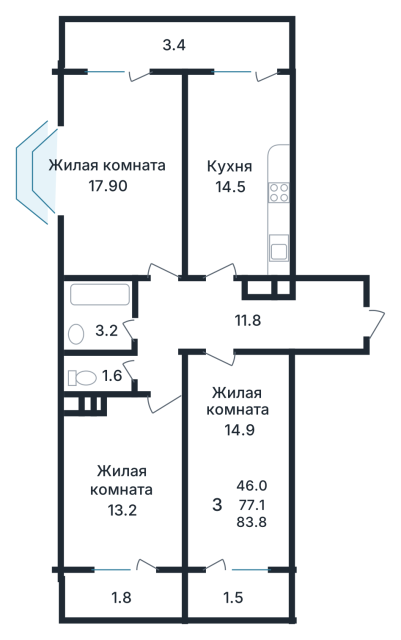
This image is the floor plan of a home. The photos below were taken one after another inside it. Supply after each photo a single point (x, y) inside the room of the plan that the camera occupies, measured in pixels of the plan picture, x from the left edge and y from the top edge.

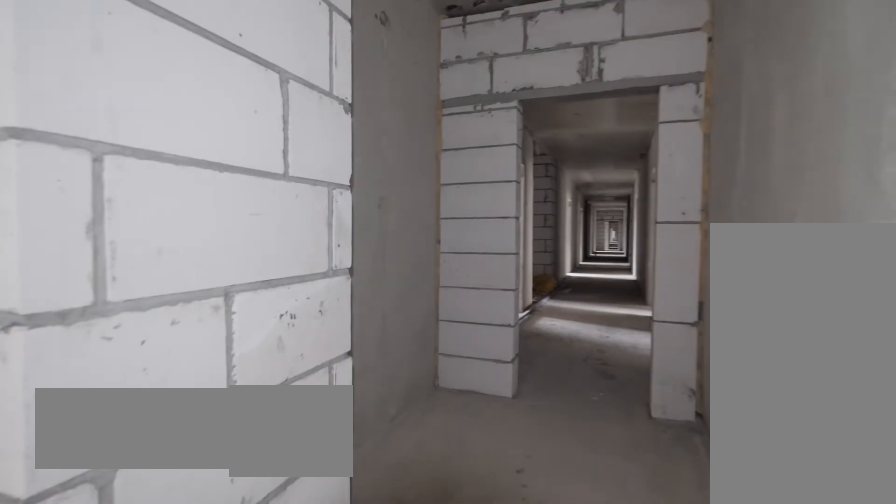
(236, 323)
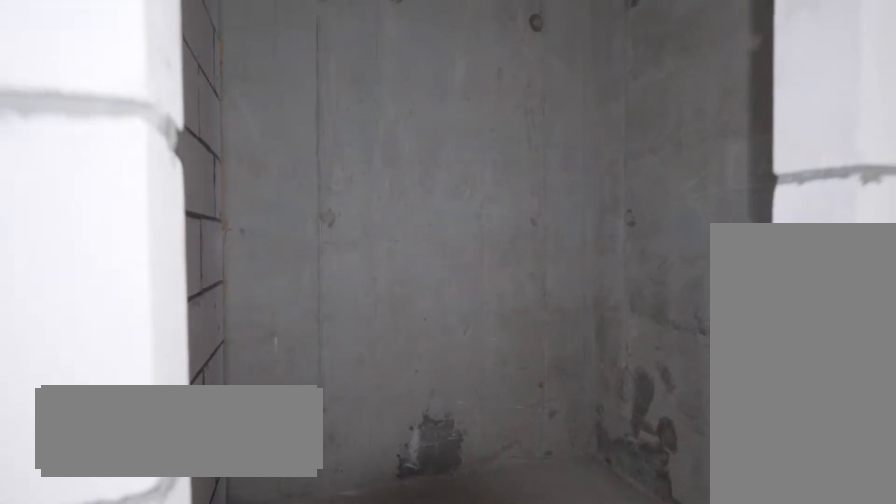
(100, 374)
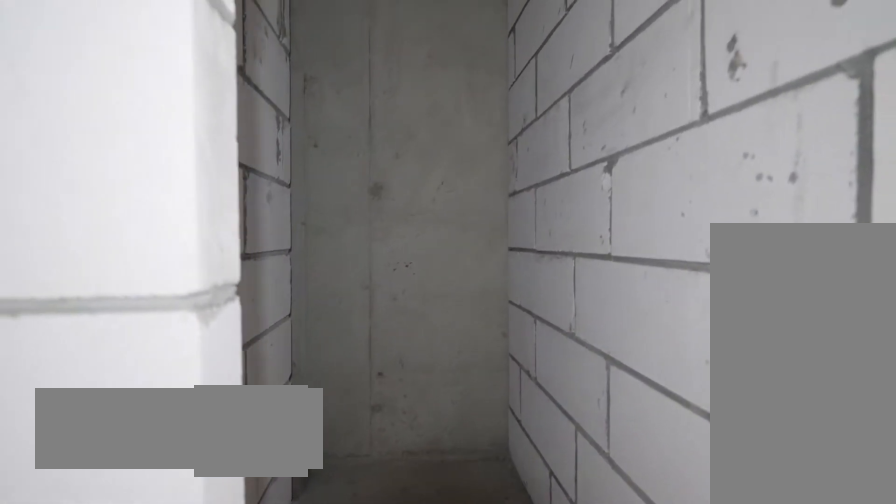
(100, 374)
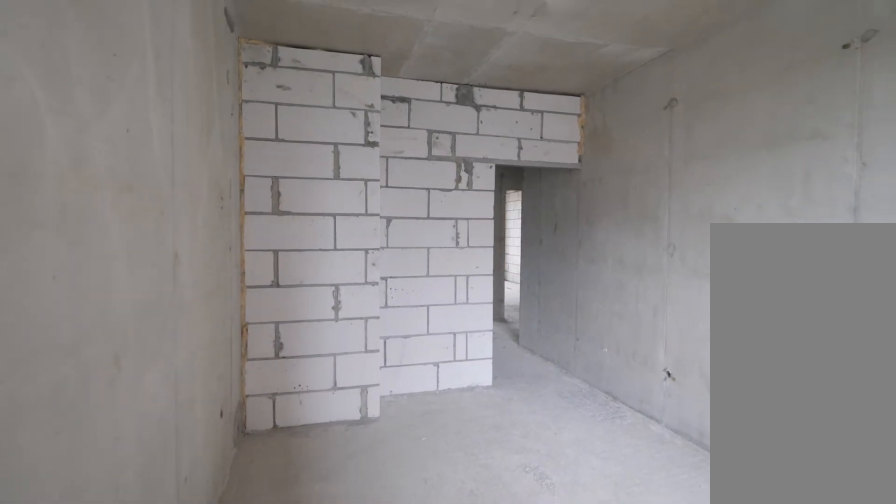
(126, 483)
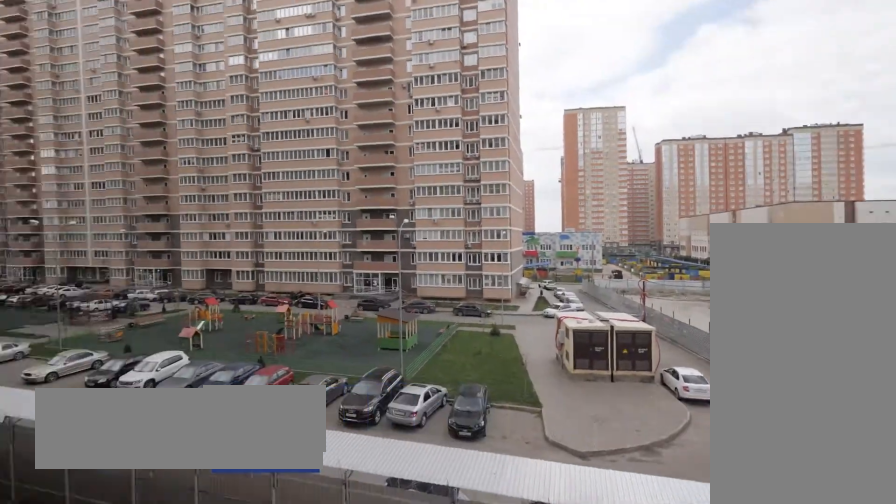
(124, 596)
